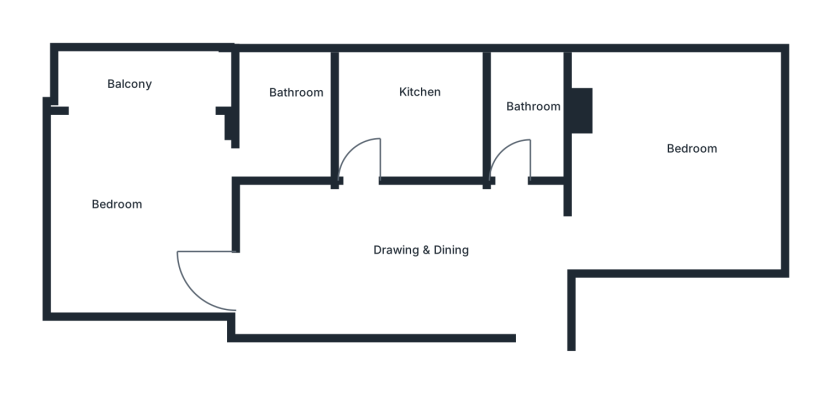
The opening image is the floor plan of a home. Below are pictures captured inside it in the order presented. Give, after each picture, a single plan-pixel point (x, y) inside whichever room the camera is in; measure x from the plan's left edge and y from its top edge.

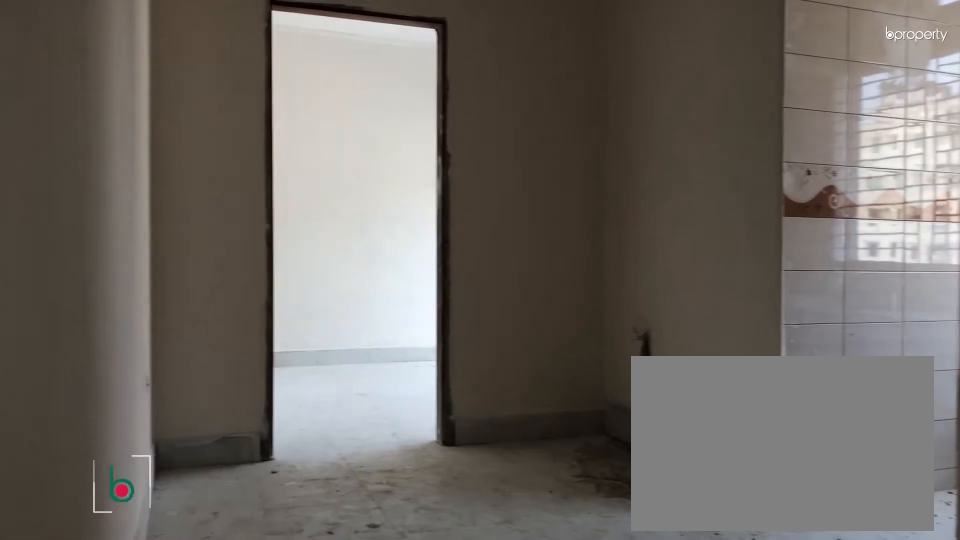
(443, 258)
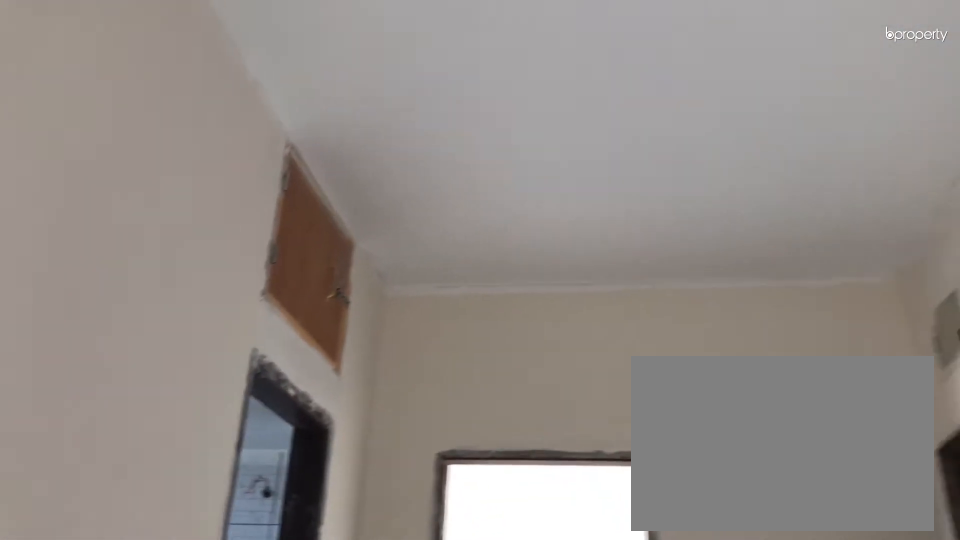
(443, 258)
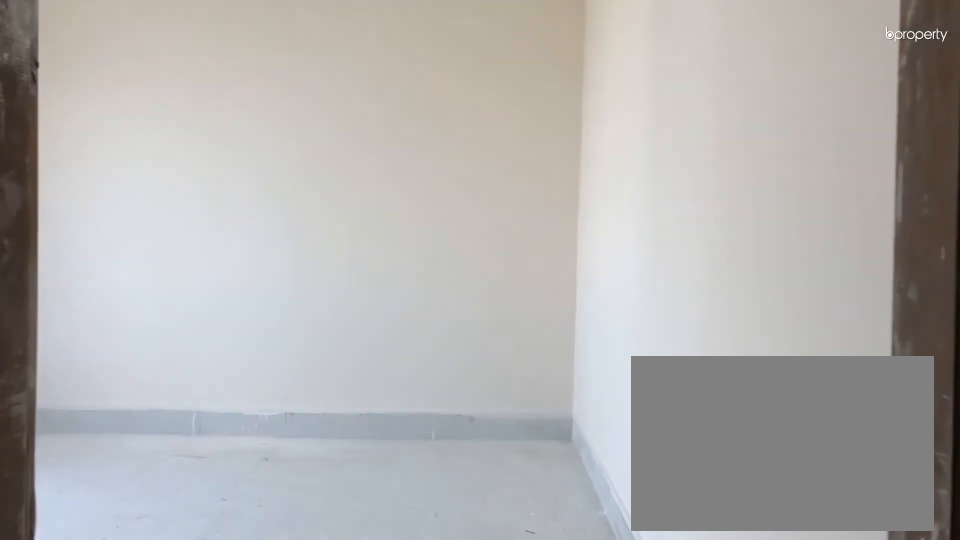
(625, 218)
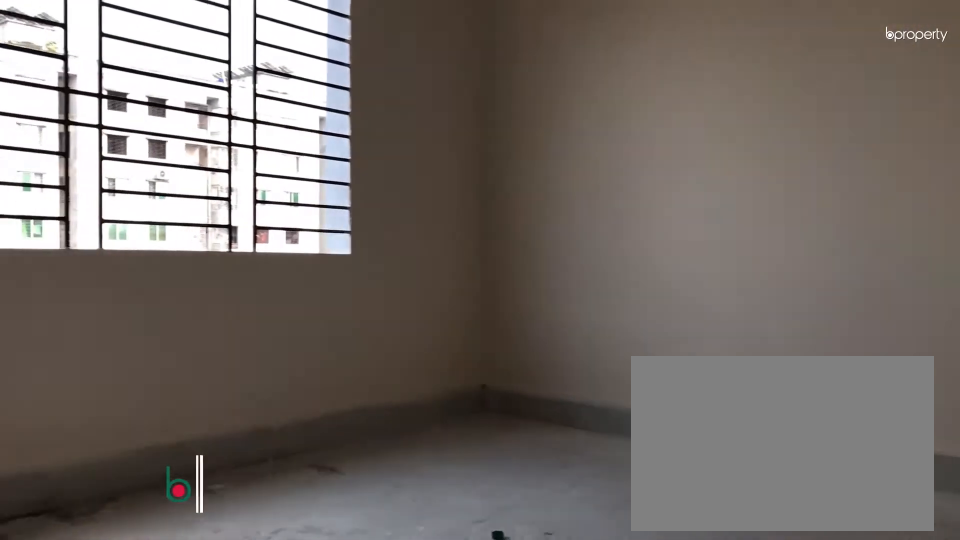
(669, 171)
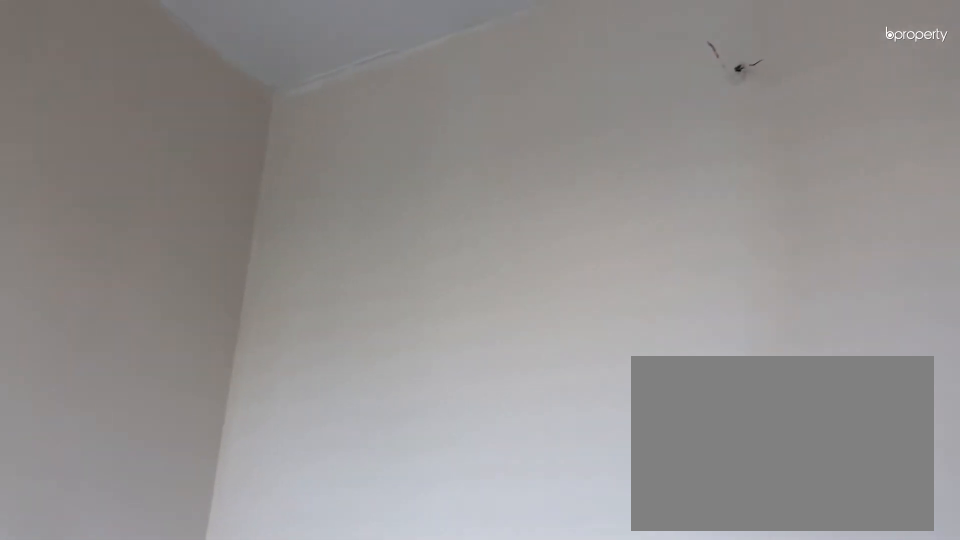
(669, 171)
